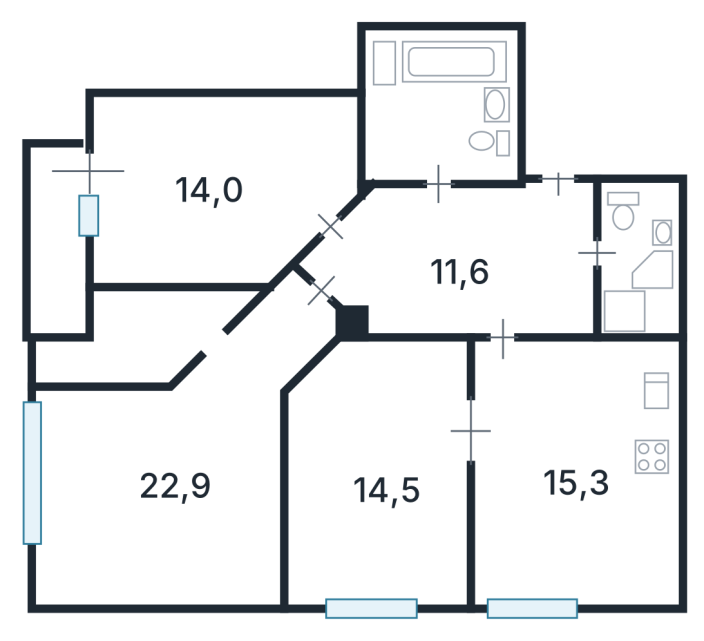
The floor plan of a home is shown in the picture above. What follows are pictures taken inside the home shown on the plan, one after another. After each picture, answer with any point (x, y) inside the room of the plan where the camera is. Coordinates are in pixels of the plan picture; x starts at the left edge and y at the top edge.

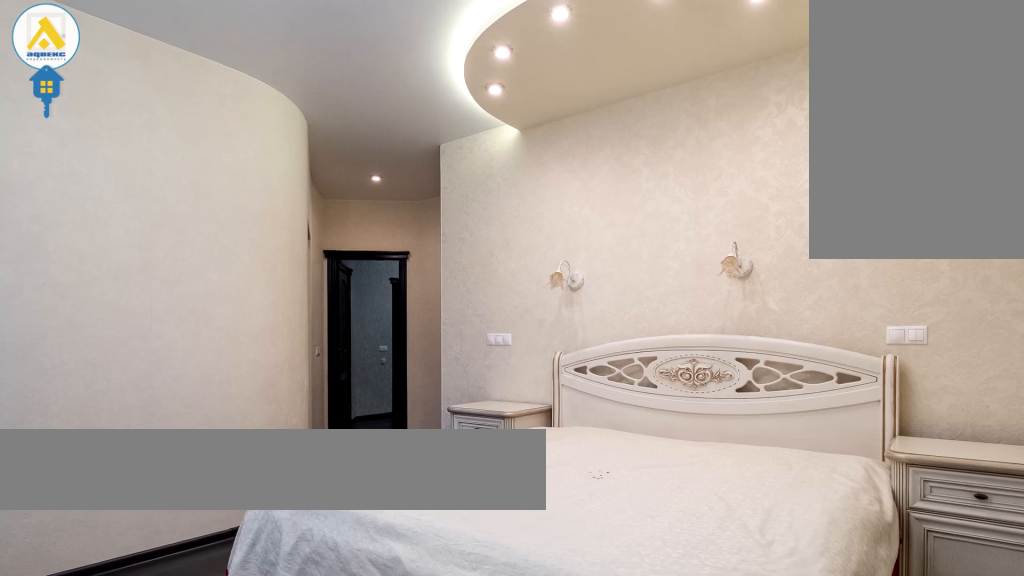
(165, 492)
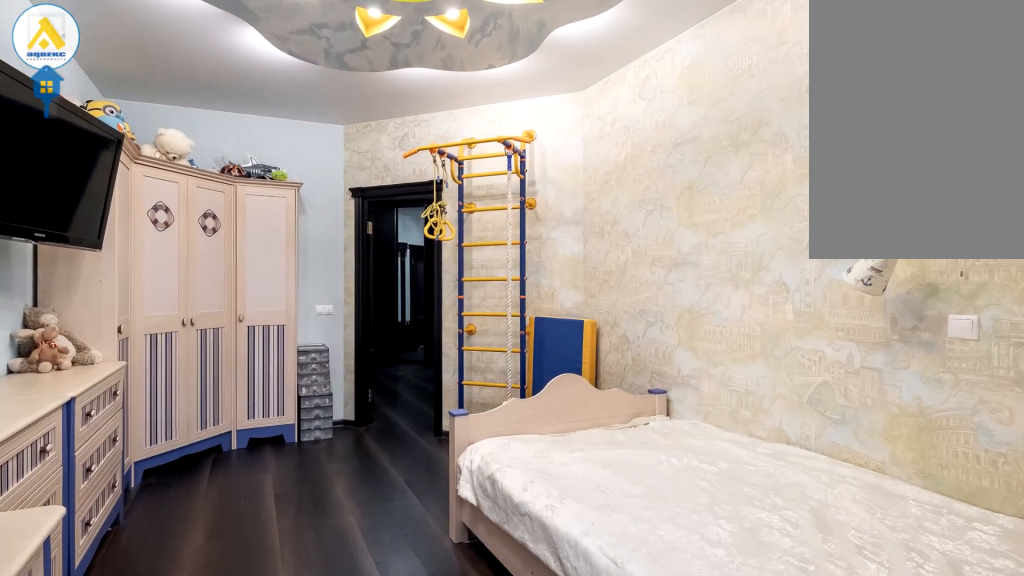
(213, 201)
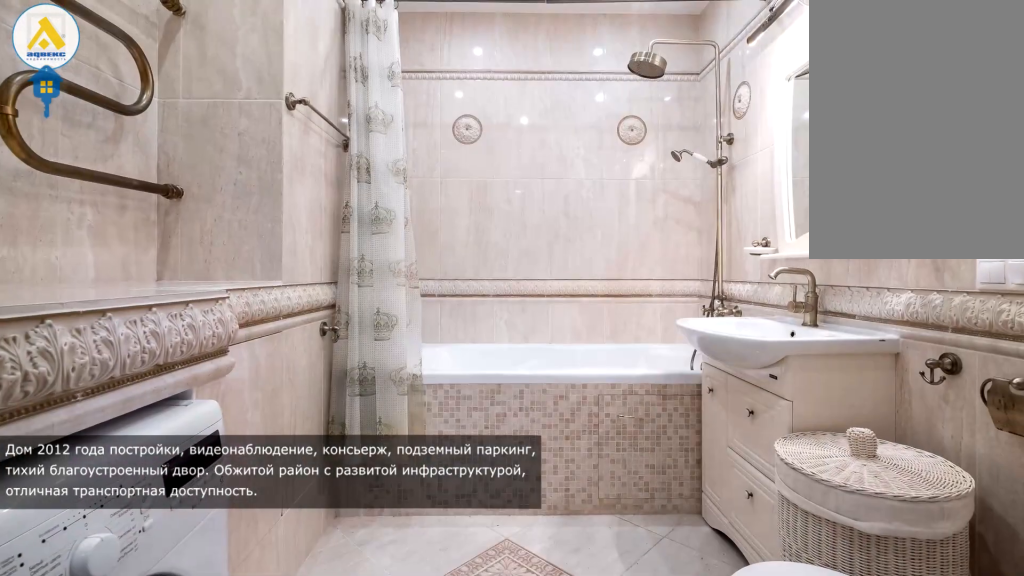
(443, 124)
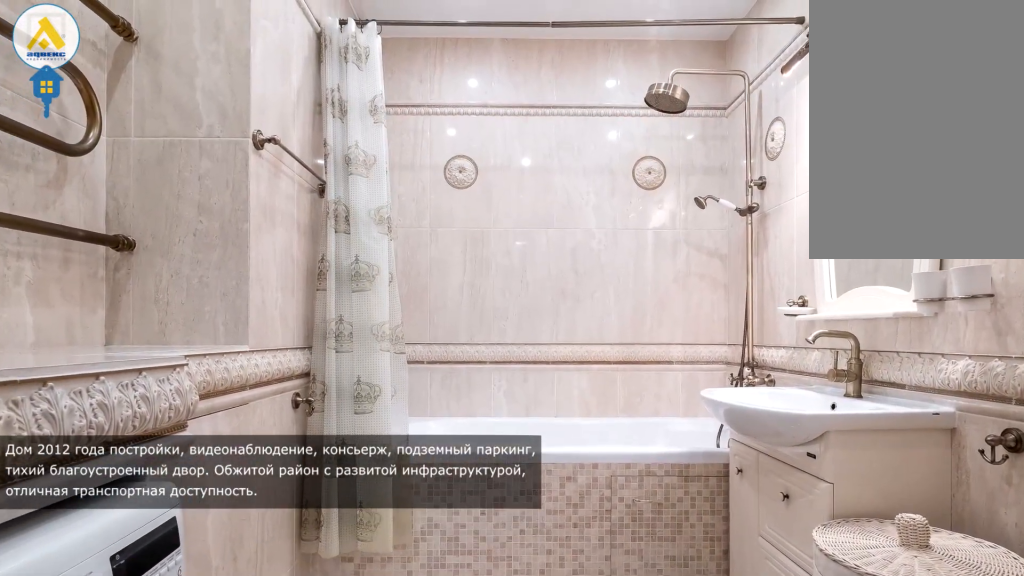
(442, 125)
